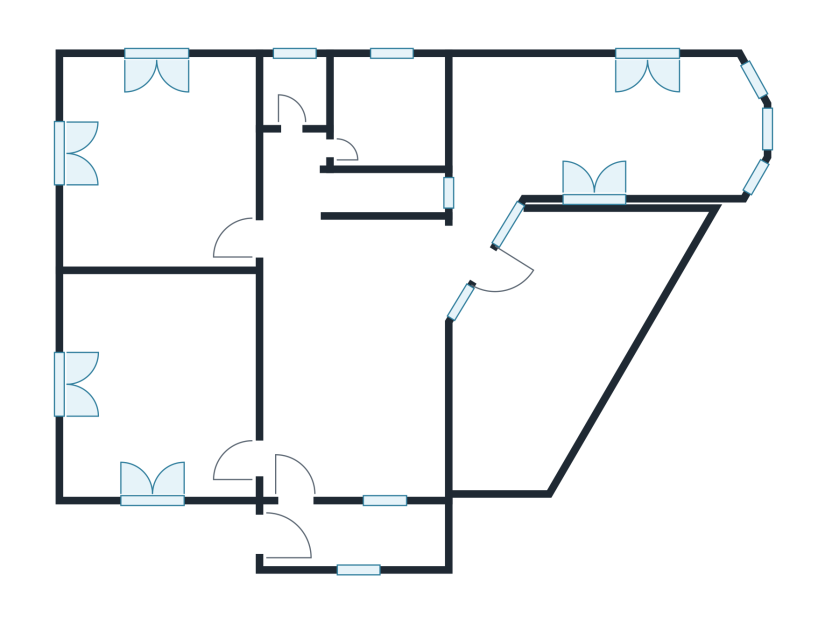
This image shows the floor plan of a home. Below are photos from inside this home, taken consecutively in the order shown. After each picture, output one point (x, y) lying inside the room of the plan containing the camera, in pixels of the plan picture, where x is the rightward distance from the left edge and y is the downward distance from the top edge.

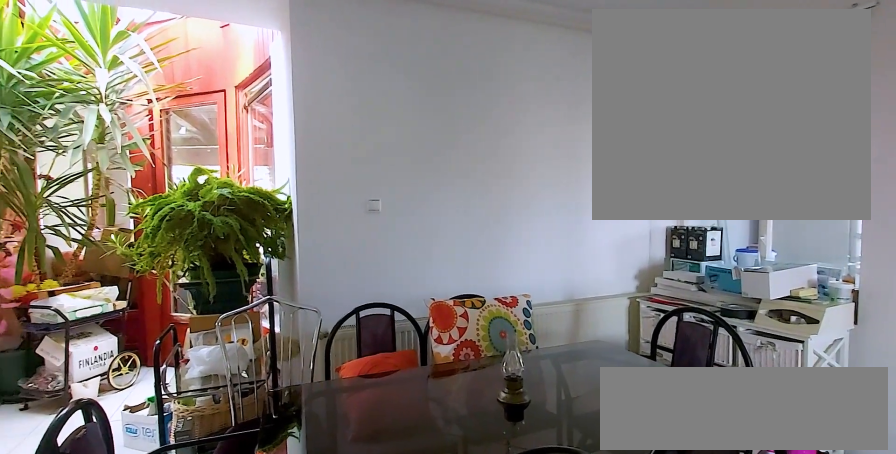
(355, 369)
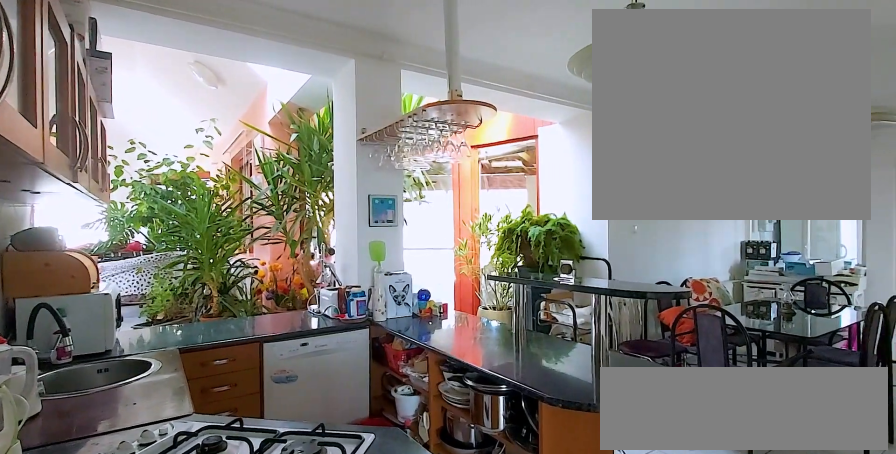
(355, 369)
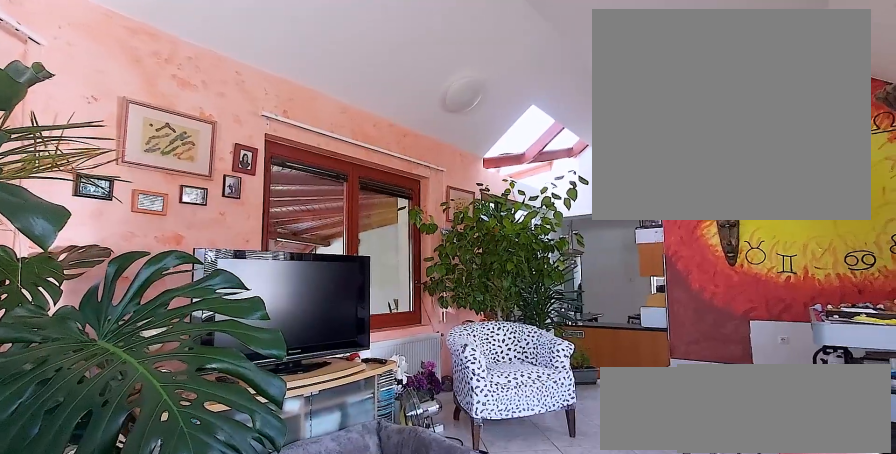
(615, 128)
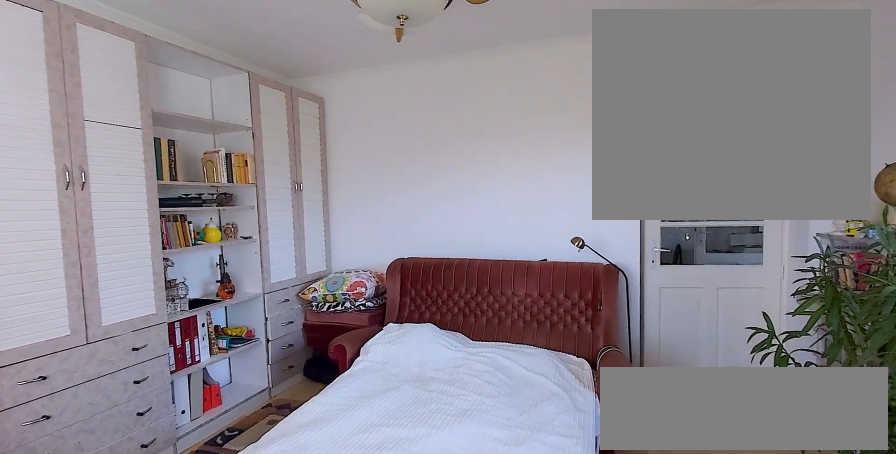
(162, 393)
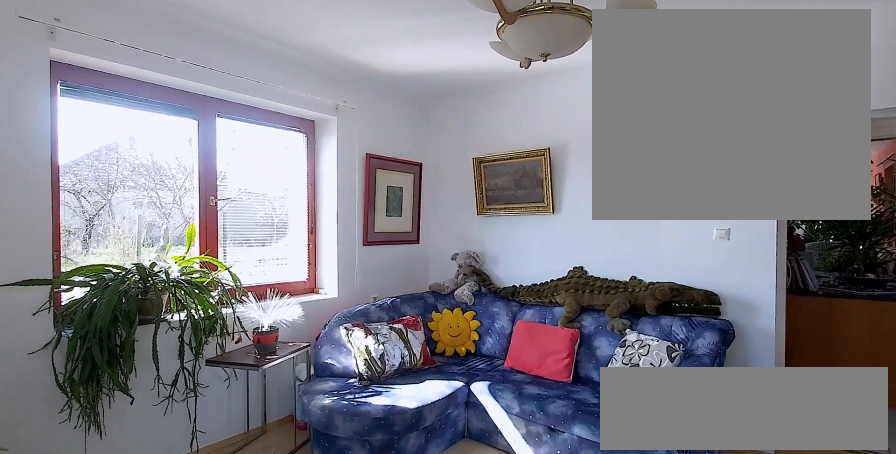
(163, 170)
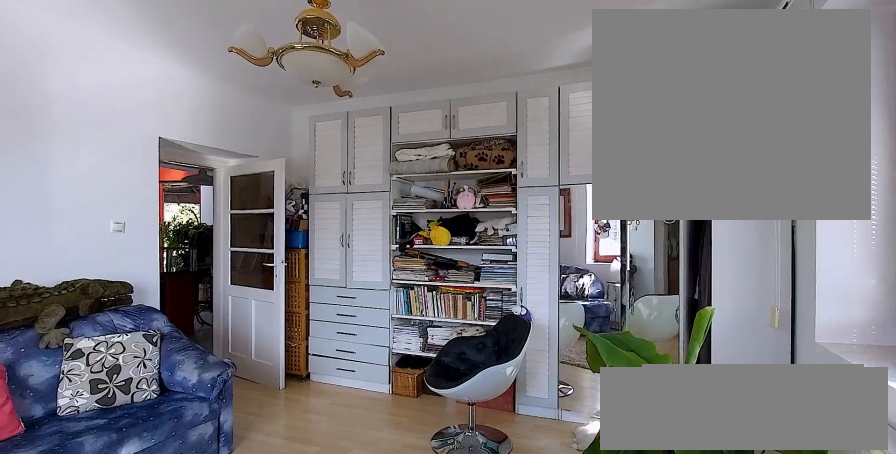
(163, 170)
